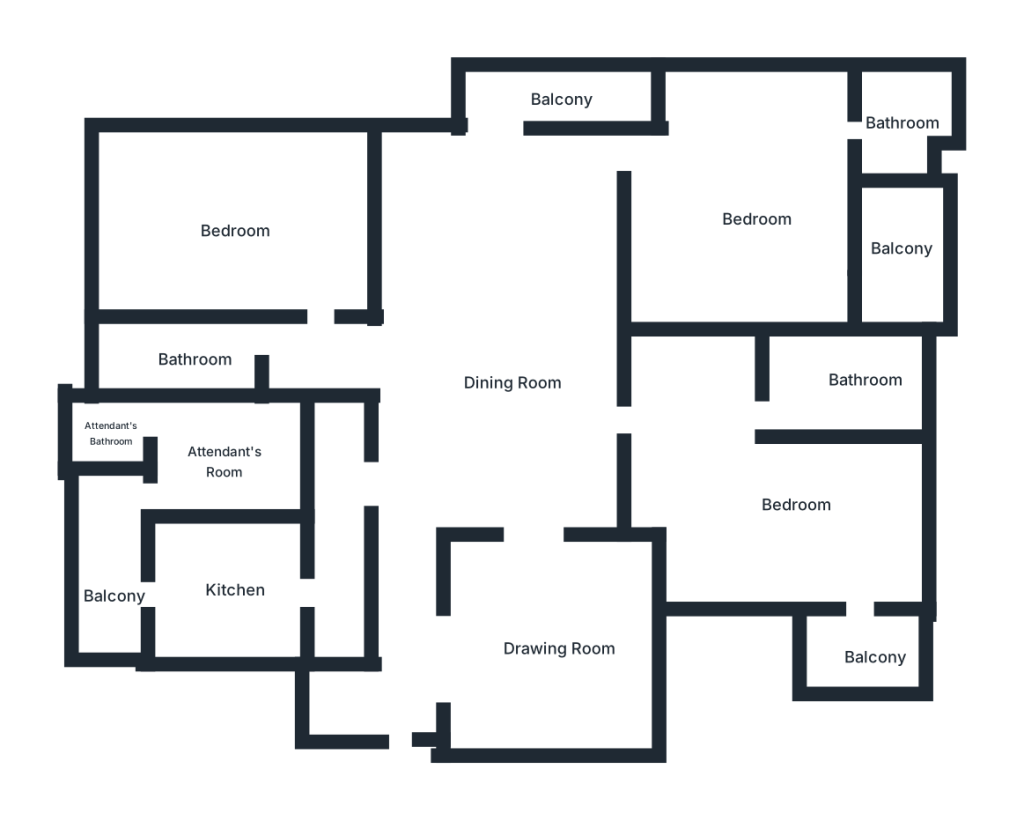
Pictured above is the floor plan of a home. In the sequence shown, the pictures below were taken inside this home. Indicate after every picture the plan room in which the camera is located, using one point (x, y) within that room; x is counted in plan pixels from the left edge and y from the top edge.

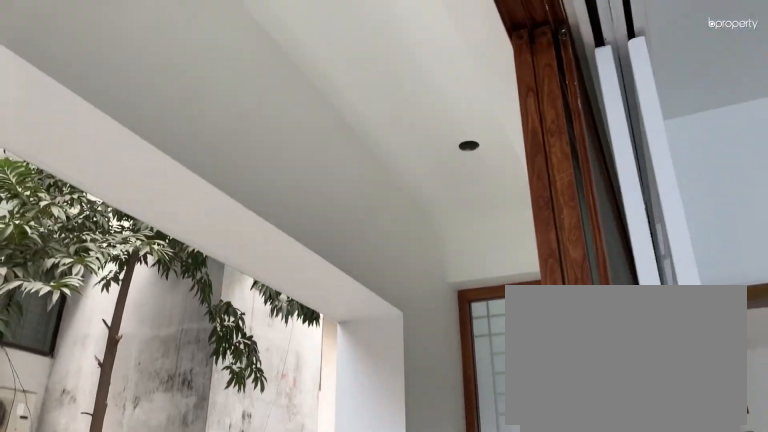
(555, 96)
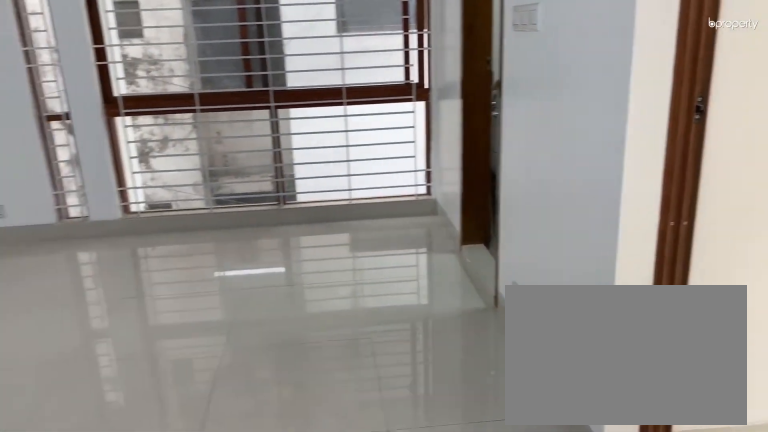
(759, 216)
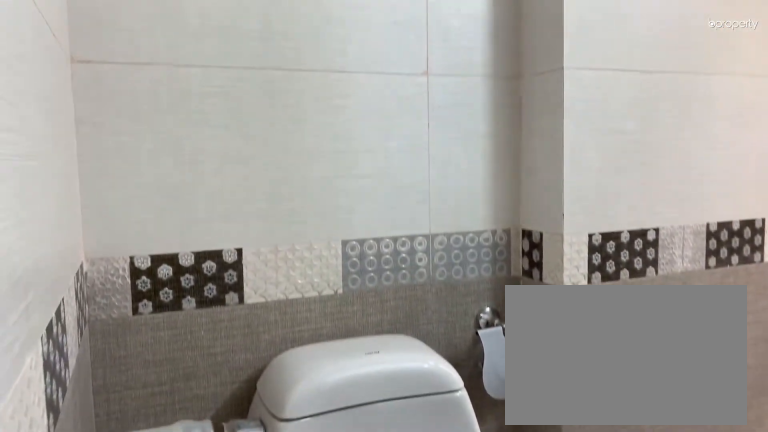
(906, 128)
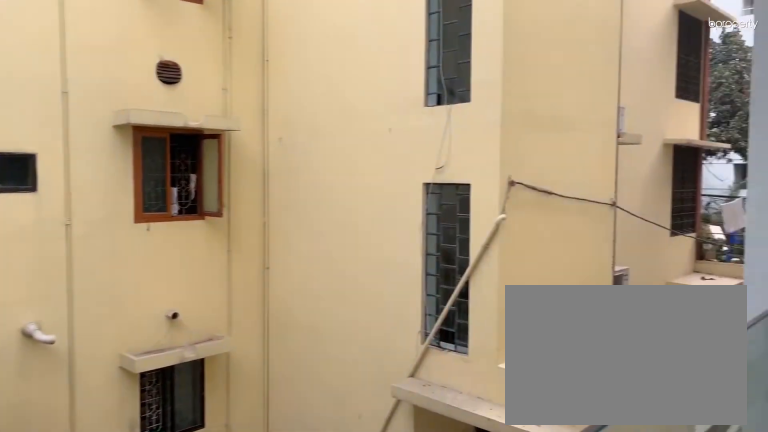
(906, 245)
